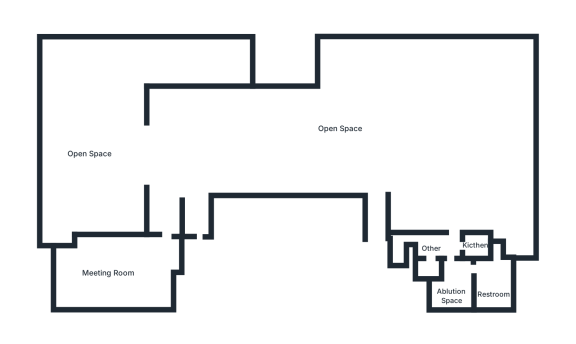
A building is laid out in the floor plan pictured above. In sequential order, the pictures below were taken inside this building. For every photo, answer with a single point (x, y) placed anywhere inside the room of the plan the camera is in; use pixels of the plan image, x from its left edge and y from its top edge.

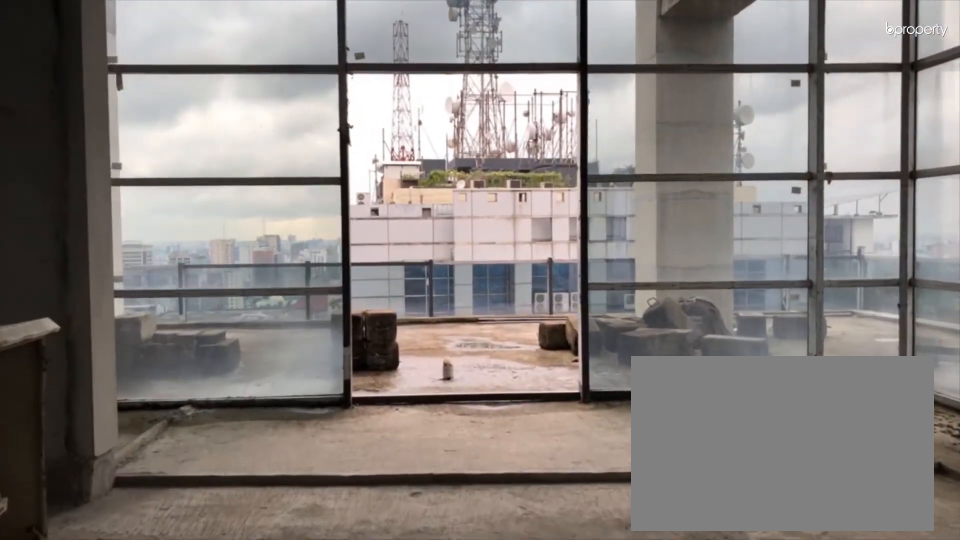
(188, 148)
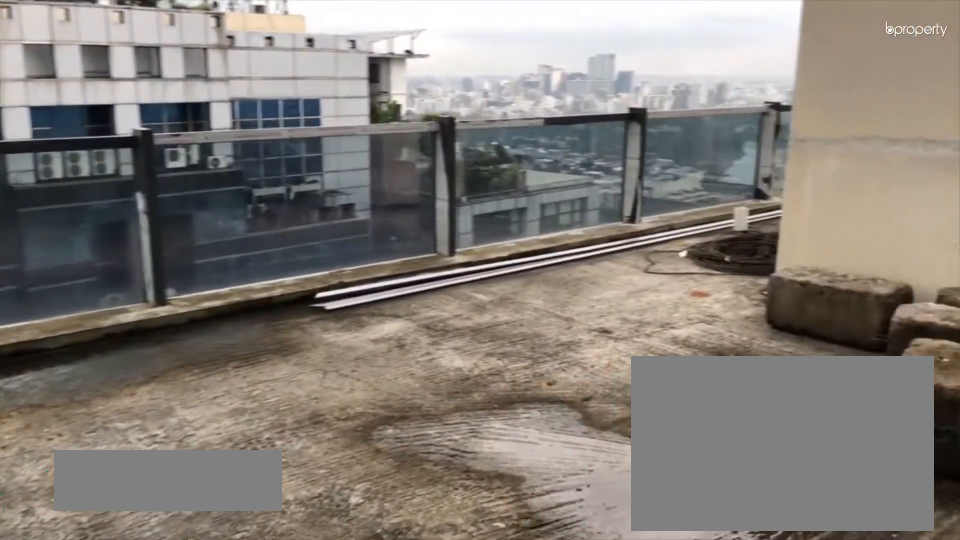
(95, 159)
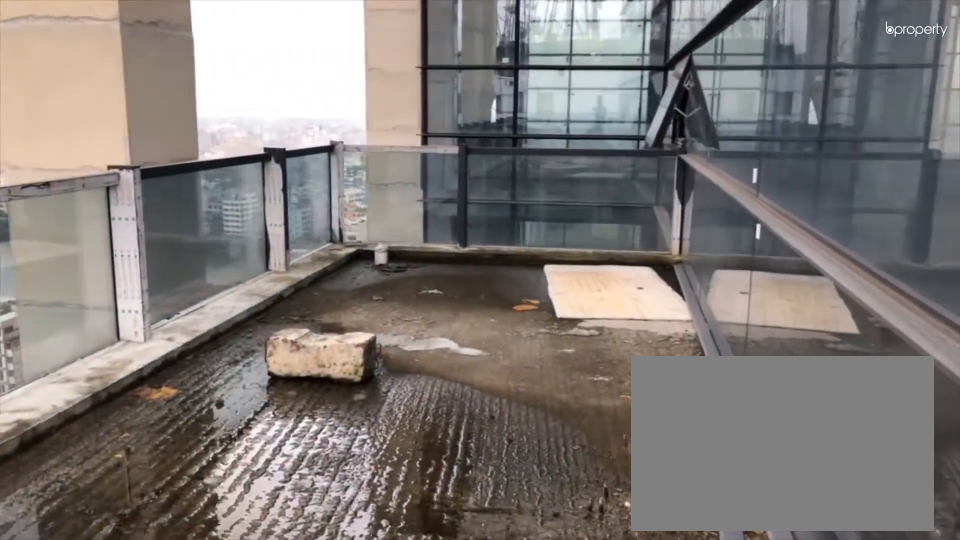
(108, 71)
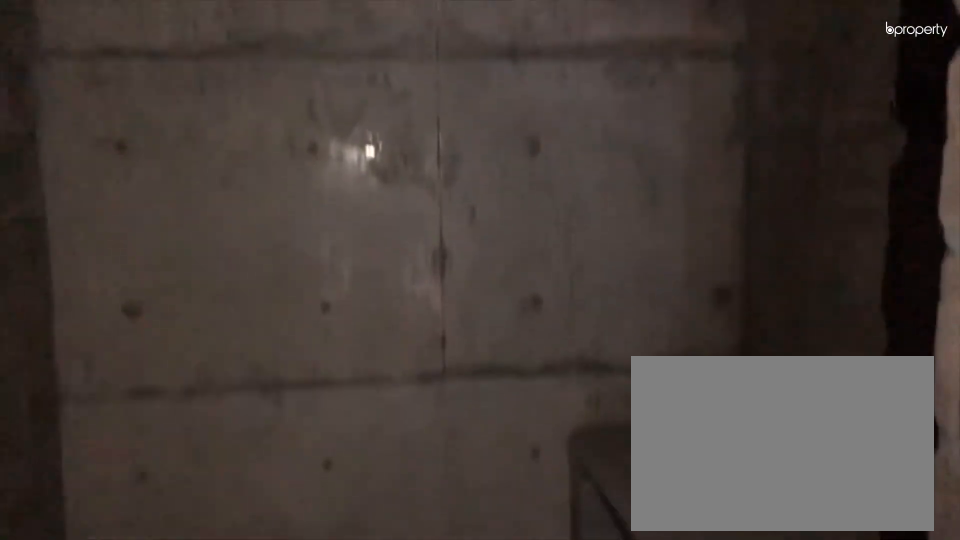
(458, 280)
